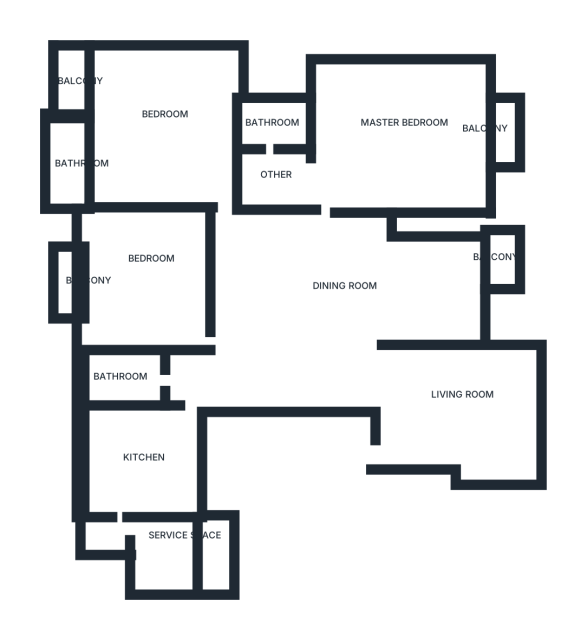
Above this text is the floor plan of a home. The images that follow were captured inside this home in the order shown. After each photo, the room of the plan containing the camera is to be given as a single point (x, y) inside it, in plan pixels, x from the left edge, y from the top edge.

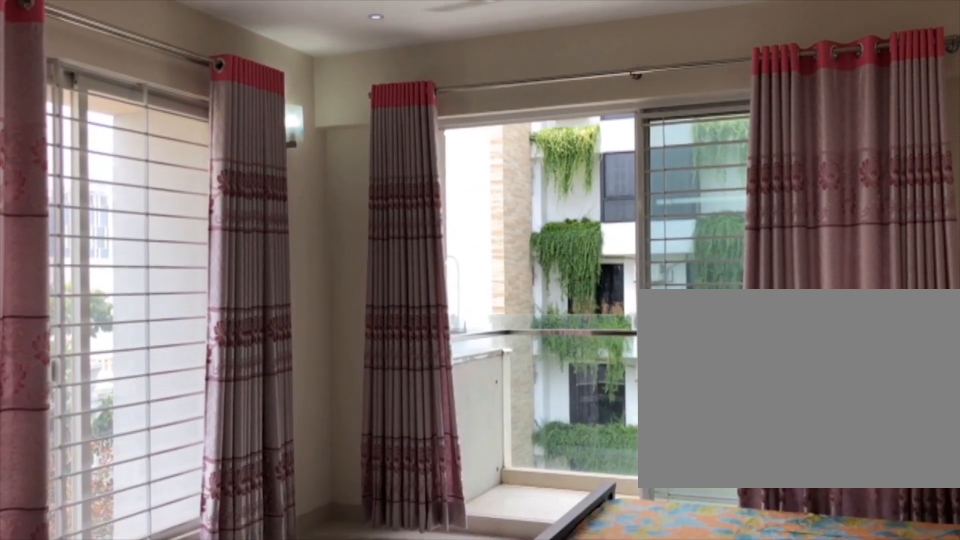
(386, 152)
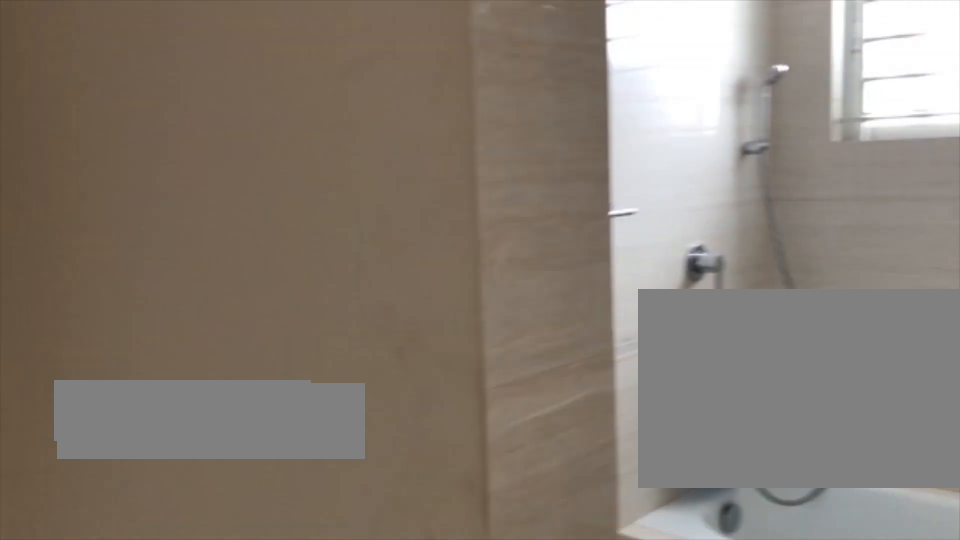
(275, 123)
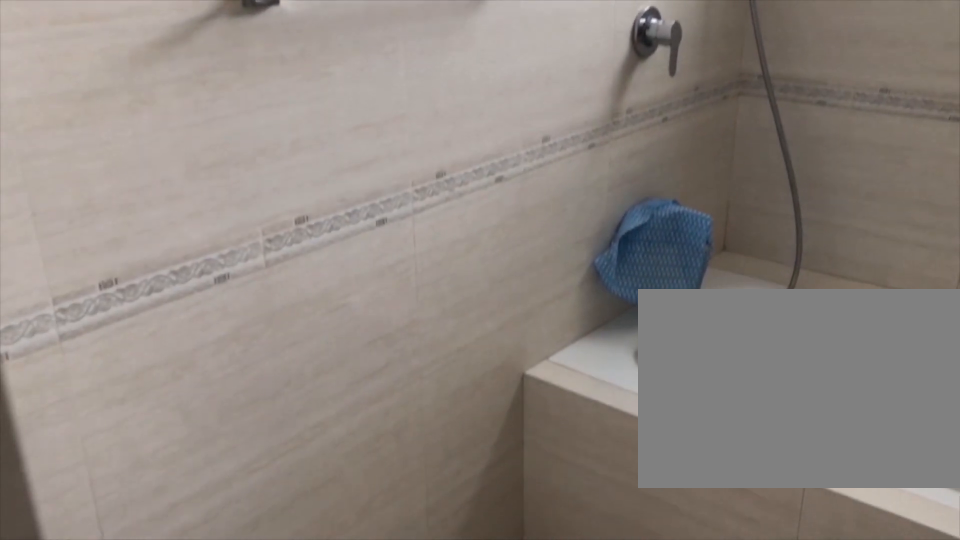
(275, 123)
